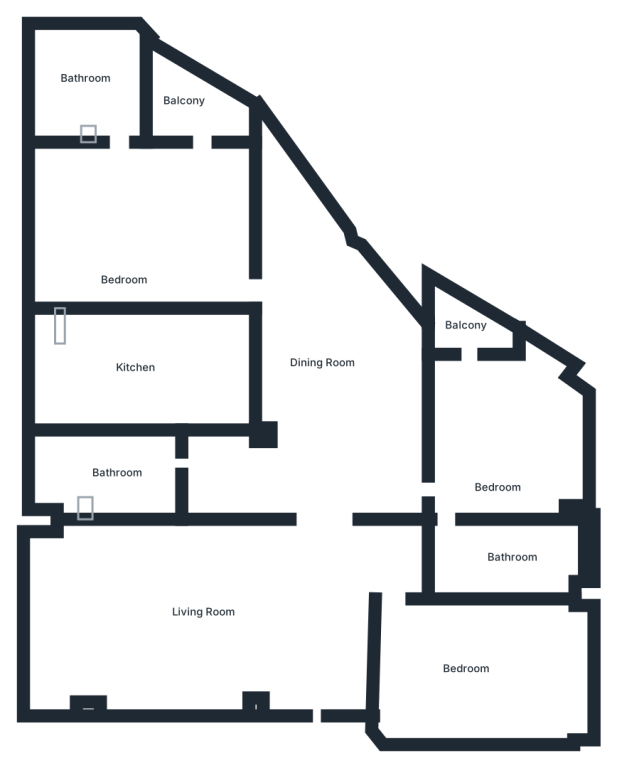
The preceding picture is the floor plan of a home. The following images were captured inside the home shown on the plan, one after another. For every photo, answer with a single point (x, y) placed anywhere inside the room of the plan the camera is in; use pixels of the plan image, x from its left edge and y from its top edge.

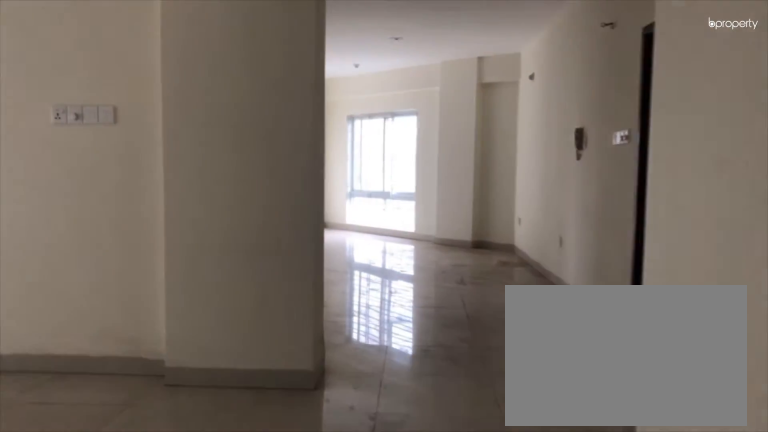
(204, 605)
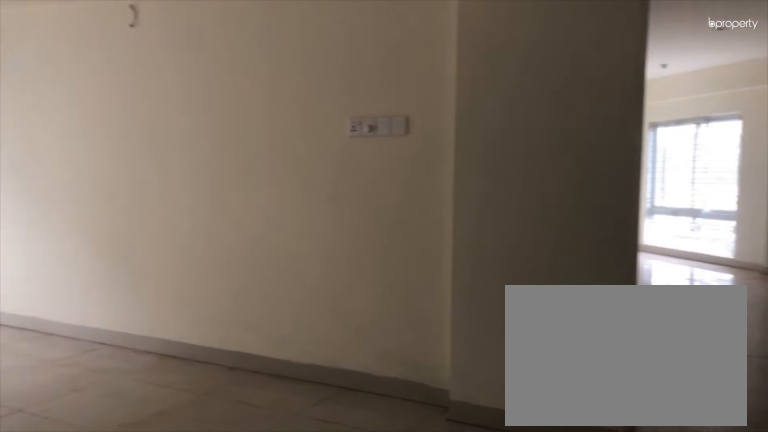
(204, 605)
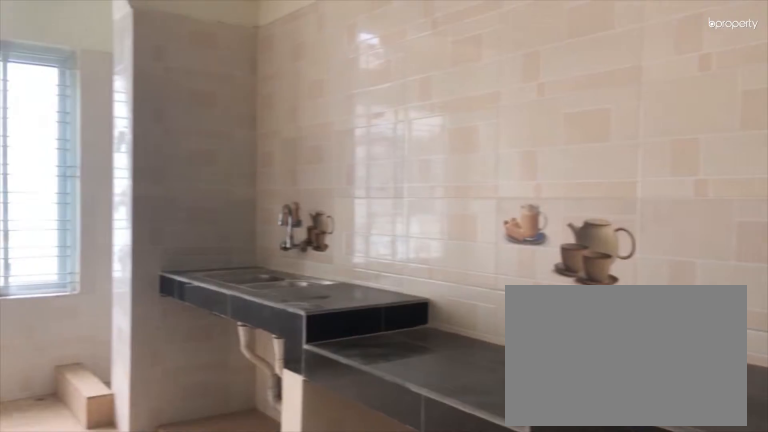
(133, 372)
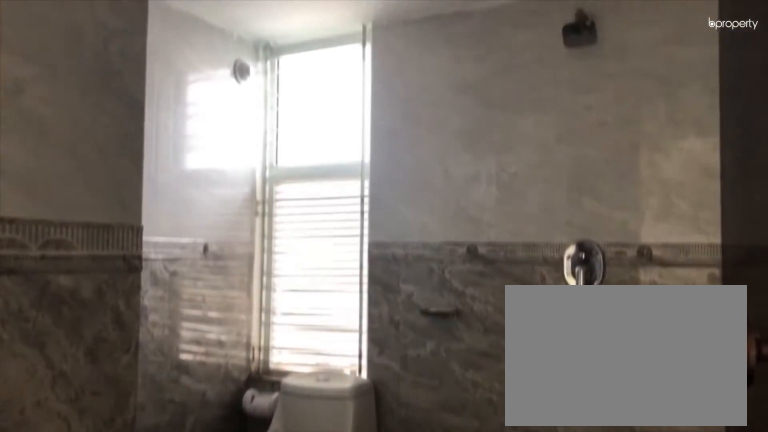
(103, 87)
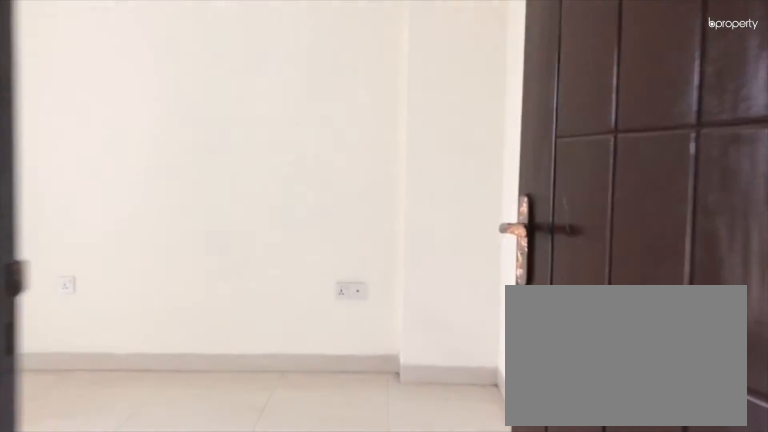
(499, 449)
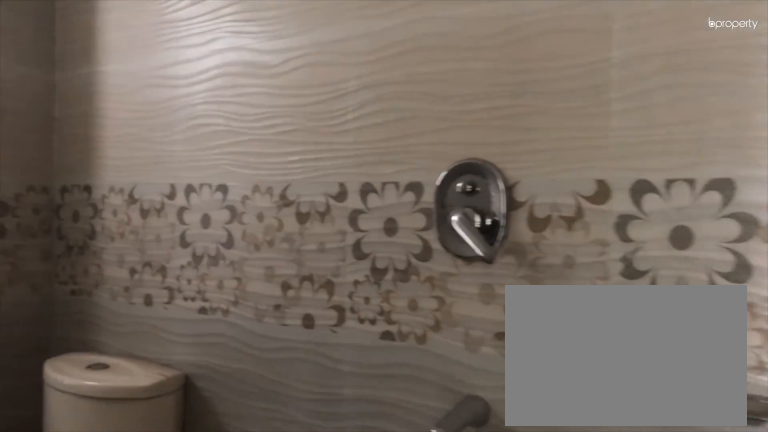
(521, 565)
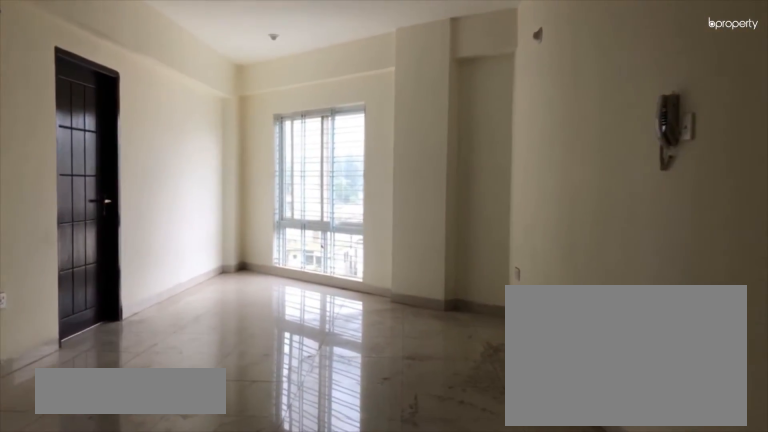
(323, 373)
